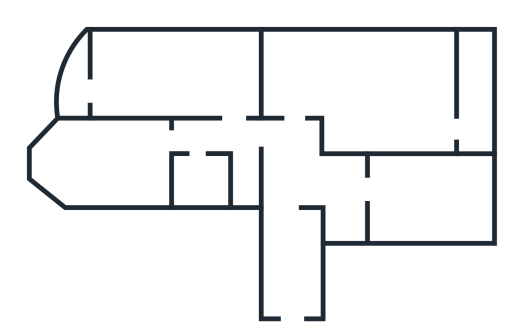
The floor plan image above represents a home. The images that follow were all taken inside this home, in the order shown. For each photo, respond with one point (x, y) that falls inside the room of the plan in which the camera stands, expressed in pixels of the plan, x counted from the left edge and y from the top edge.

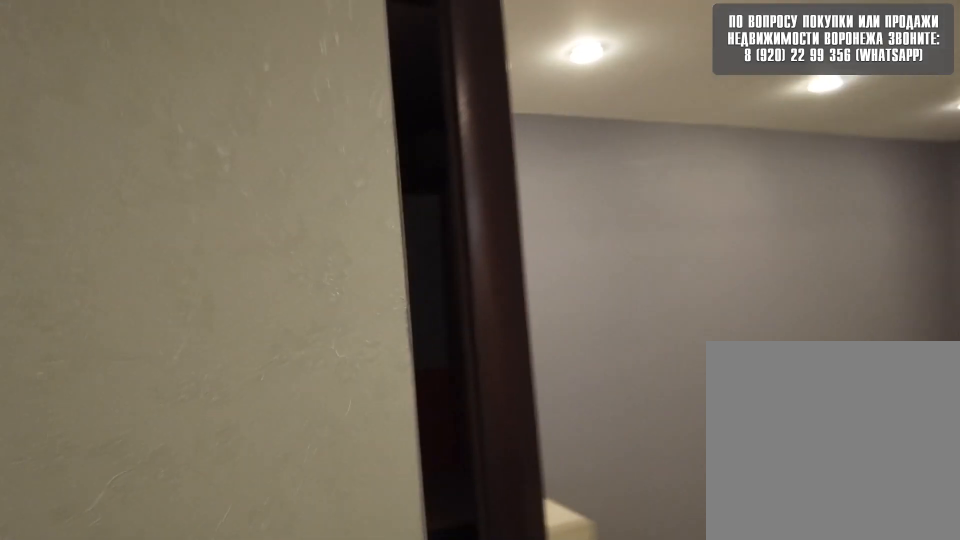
(295, 186)
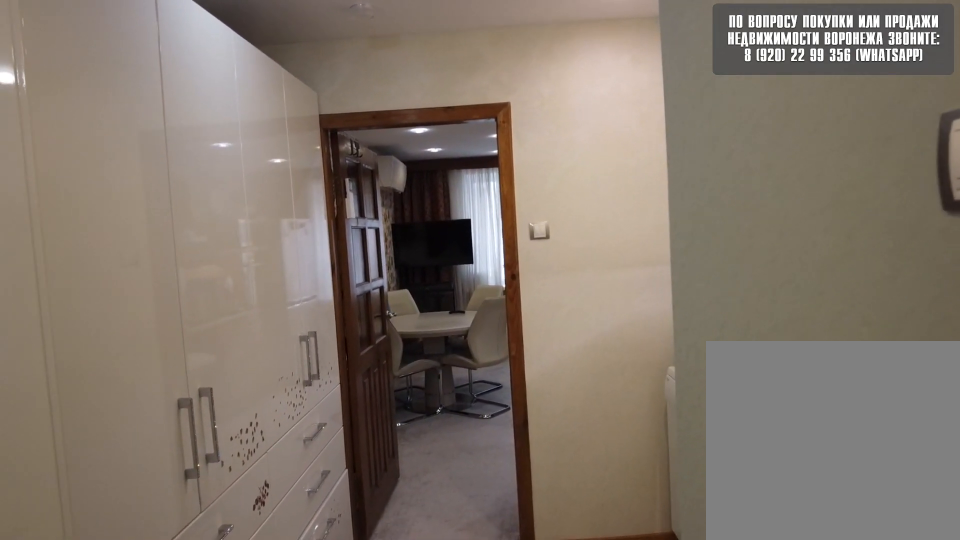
(295, 186)
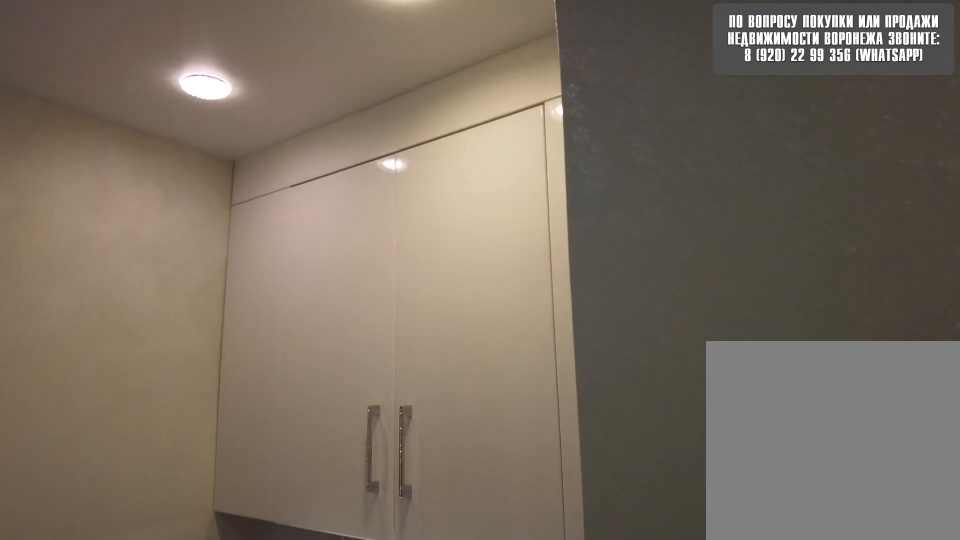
(350, 191)
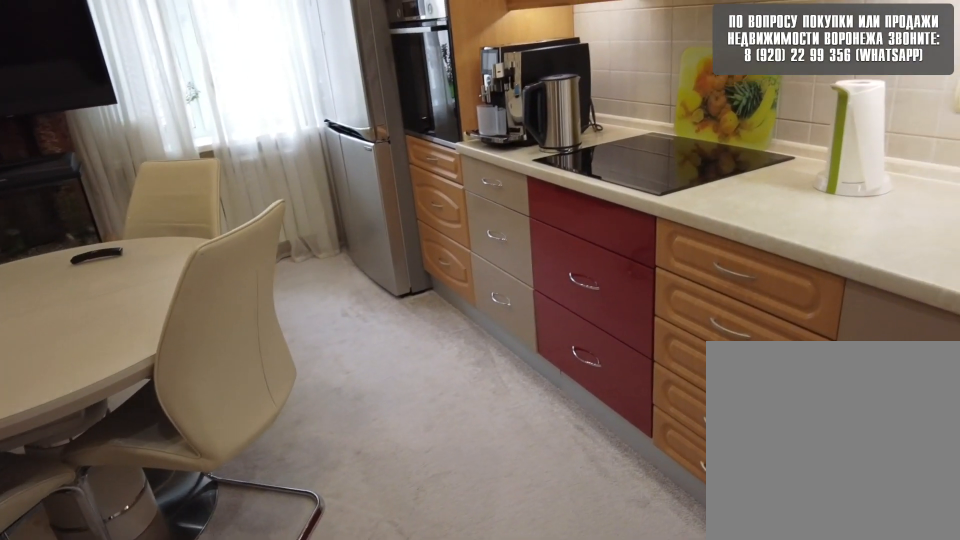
(409, 199)
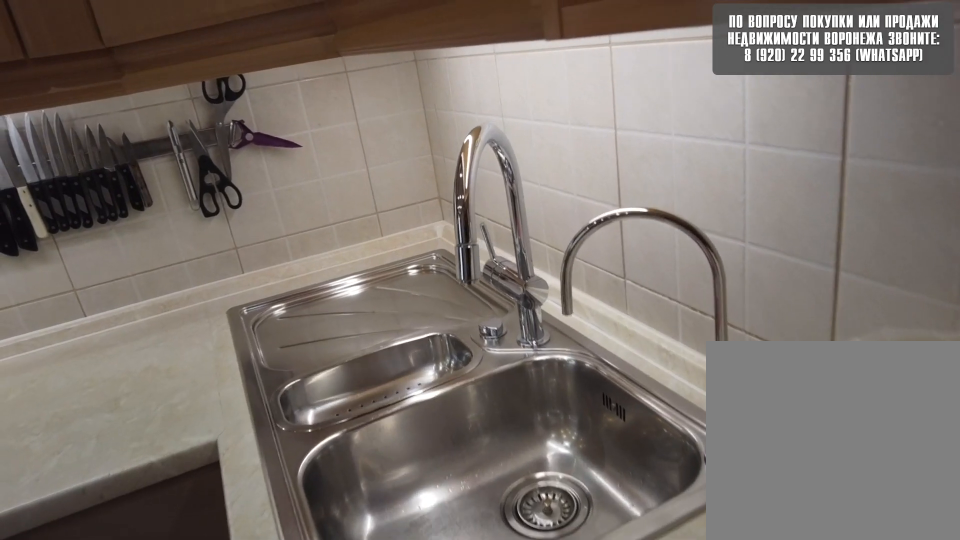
(409, 199)
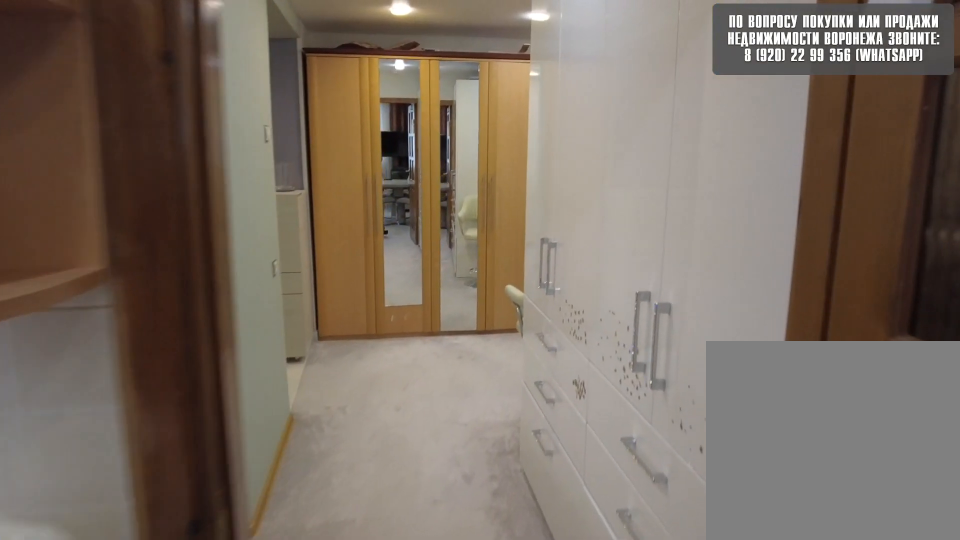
(353, 199)
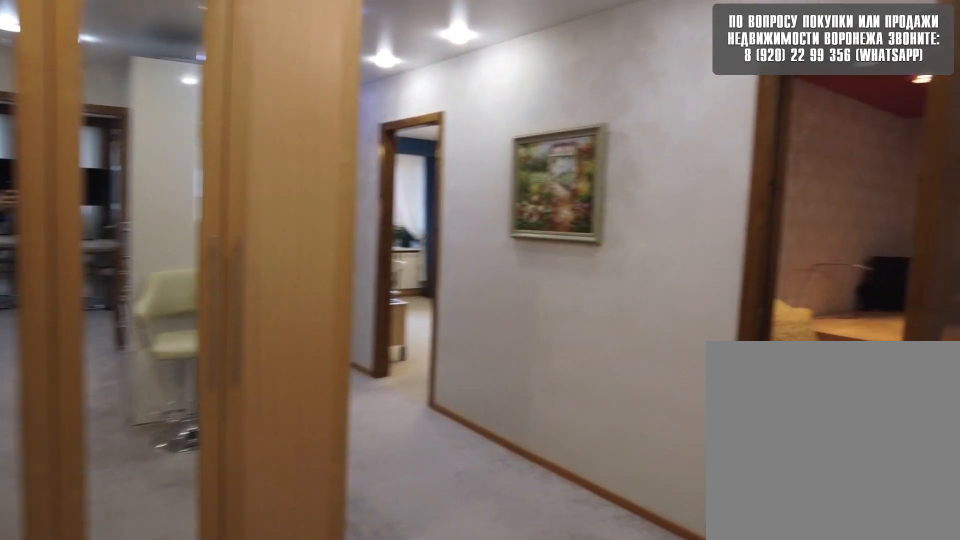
(301, 182)
